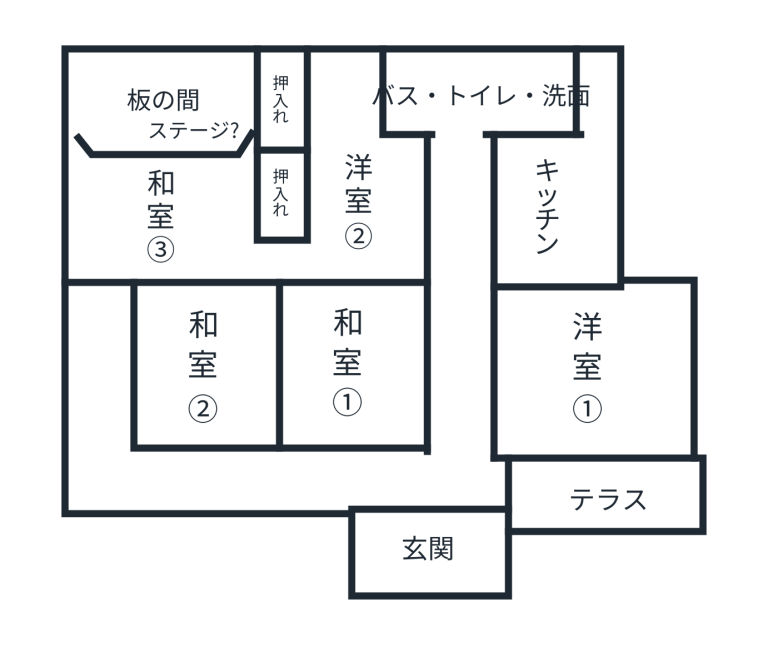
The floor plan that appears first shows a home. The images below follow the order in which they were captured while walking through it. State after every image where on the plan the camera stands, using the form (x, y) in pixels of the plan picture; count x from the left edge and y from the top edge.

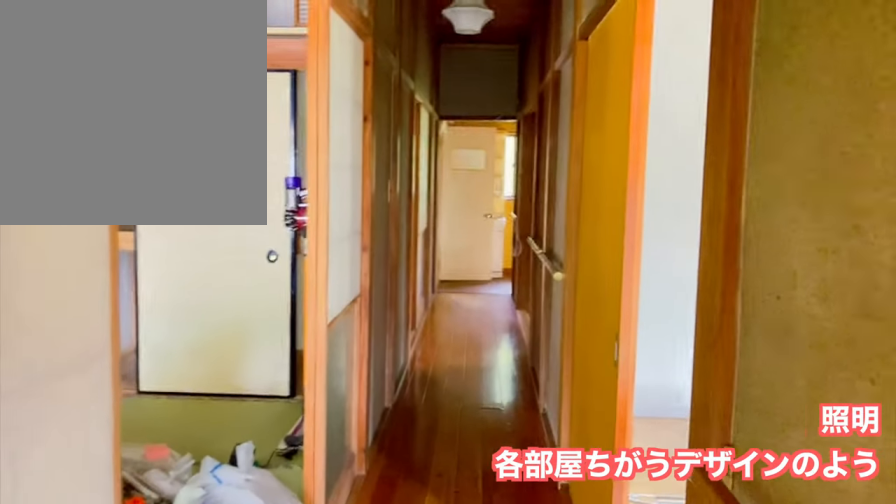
(449, 382)
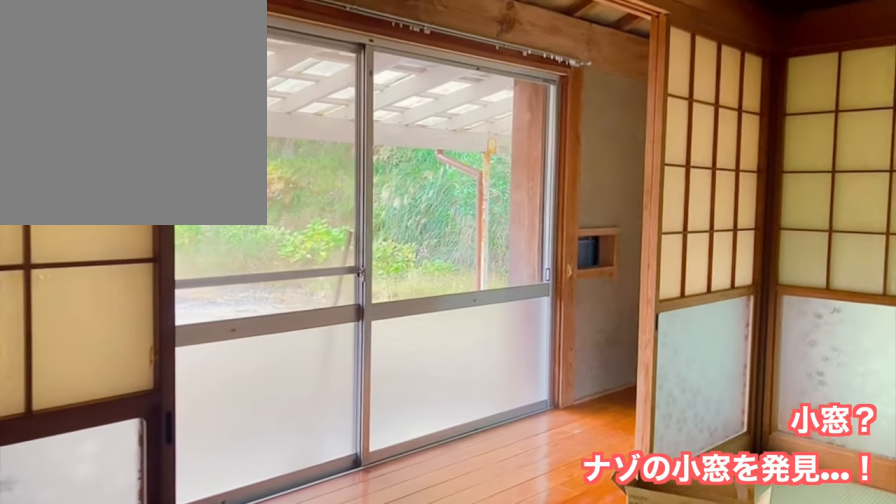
(178, 422)
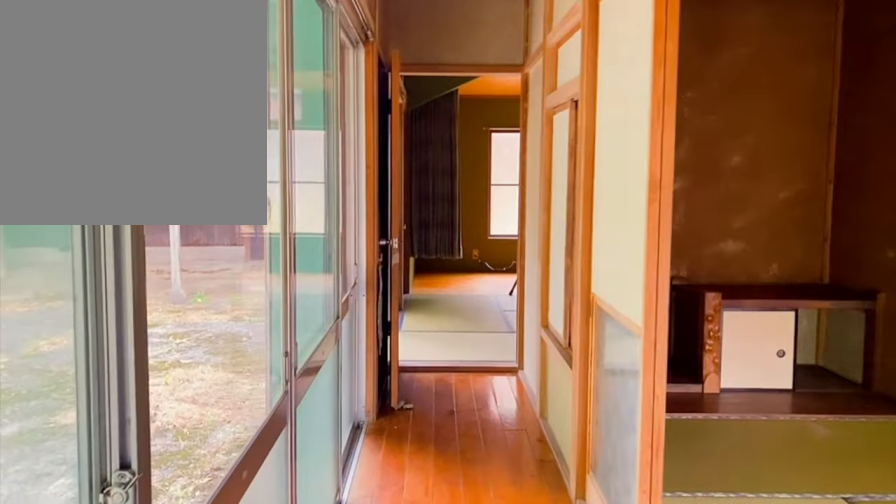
(97, 407)
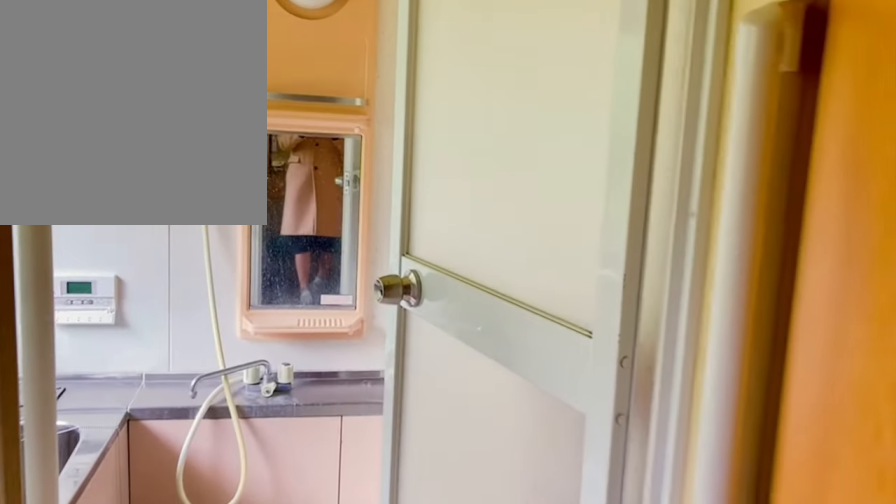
(475, 124)
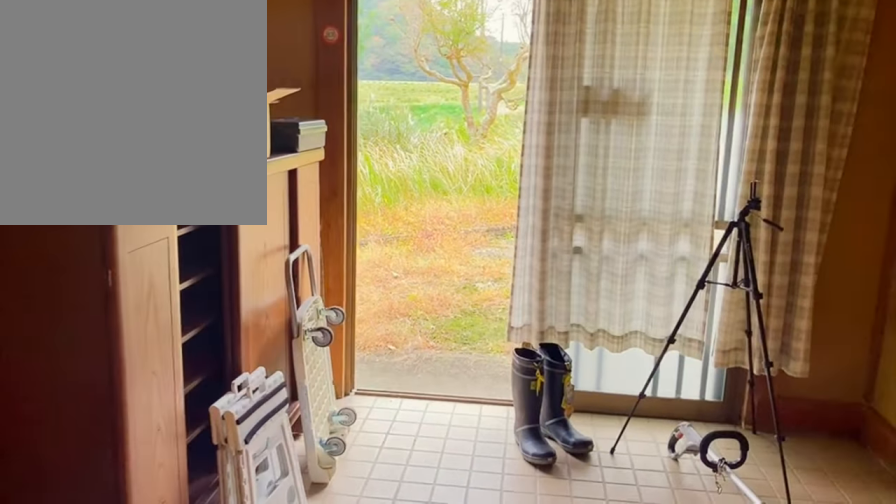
(452, 546)
